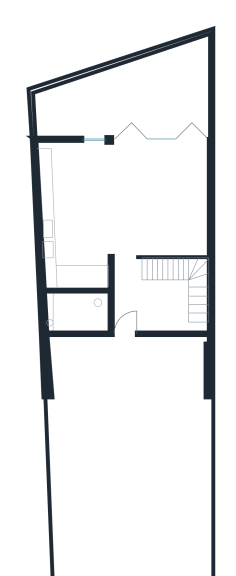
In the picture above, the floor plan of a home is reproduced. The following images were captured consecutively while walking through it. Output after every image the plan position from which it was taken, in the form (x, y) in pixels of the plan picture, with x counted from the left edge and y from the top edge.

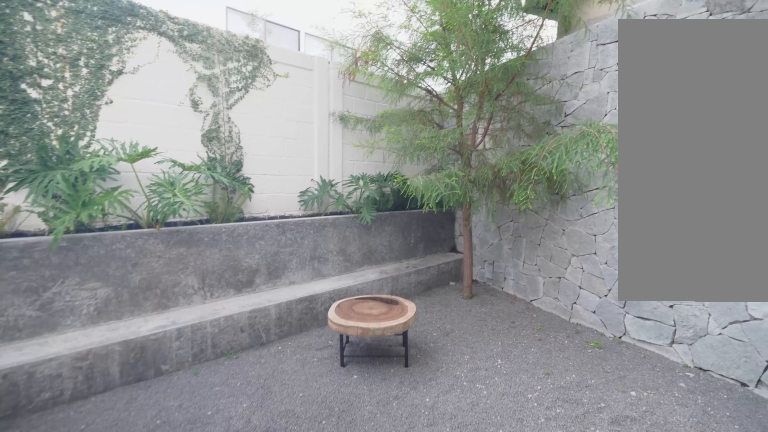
(125, 133)
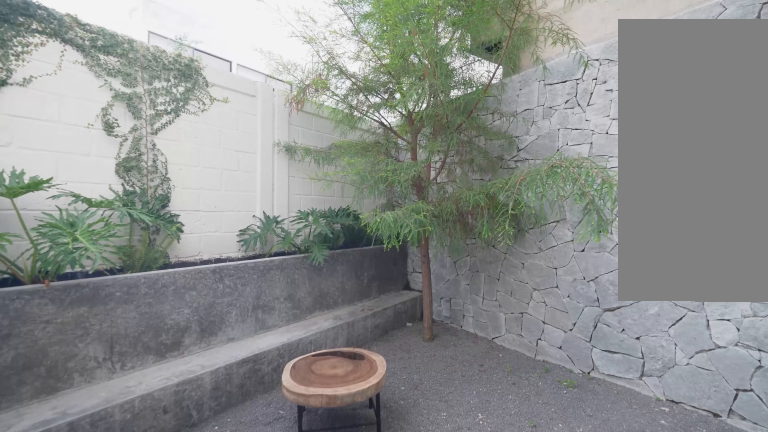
(125, 128)
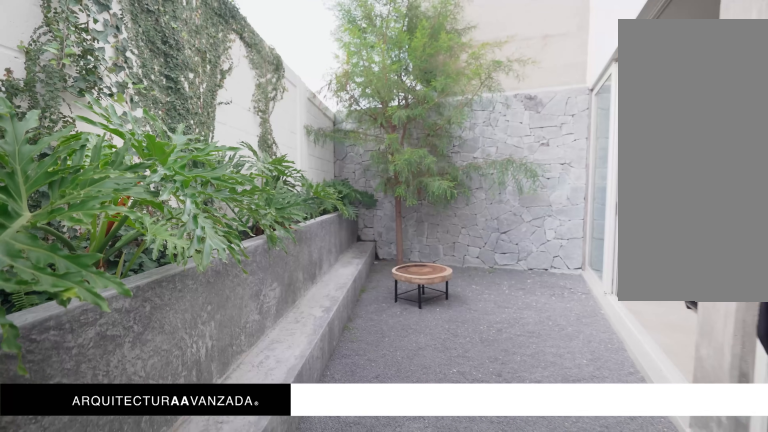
(80, 104)
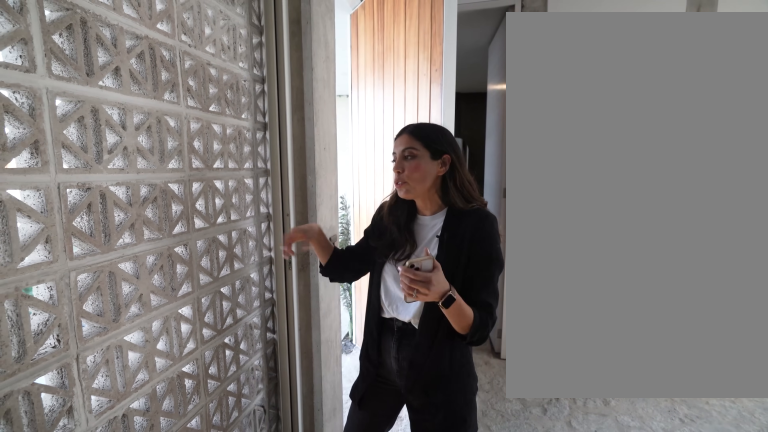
(168, 324)
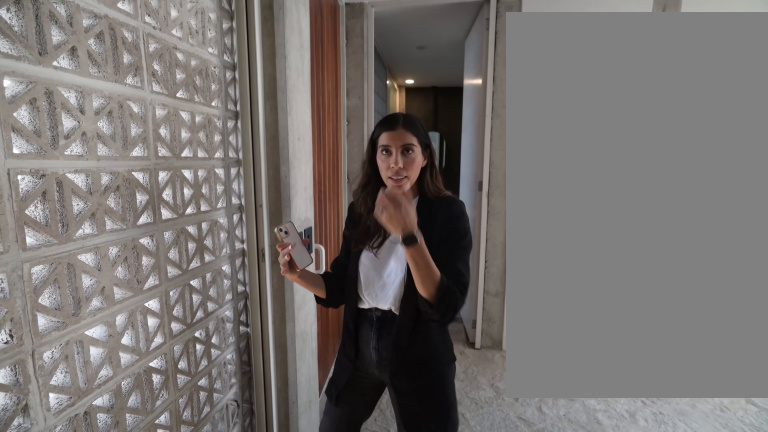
(168, 324)
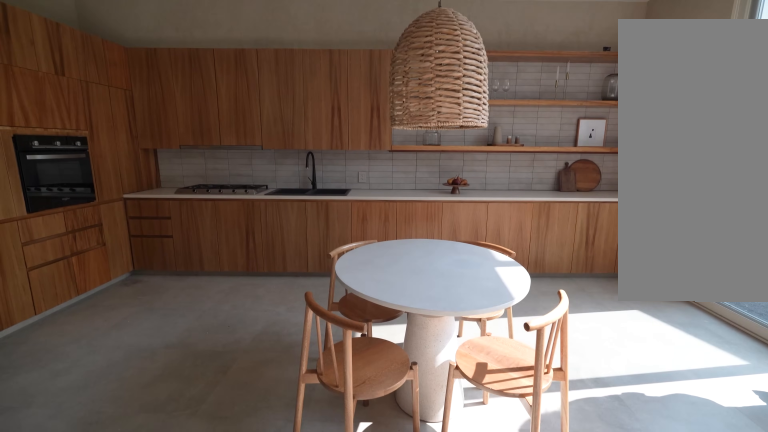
(121, 171)
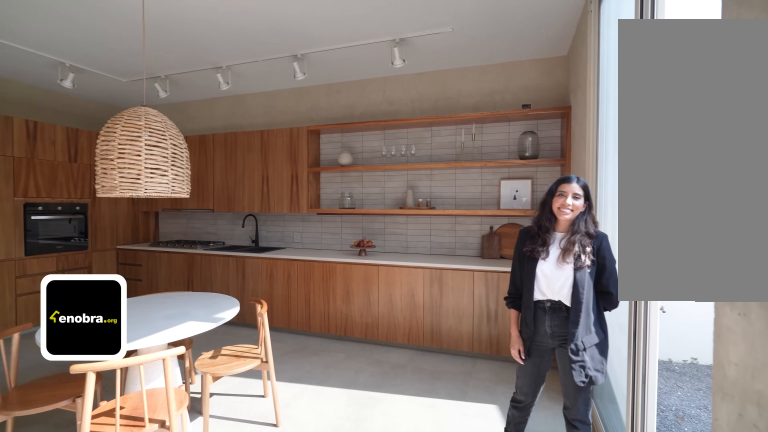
(132, 179)
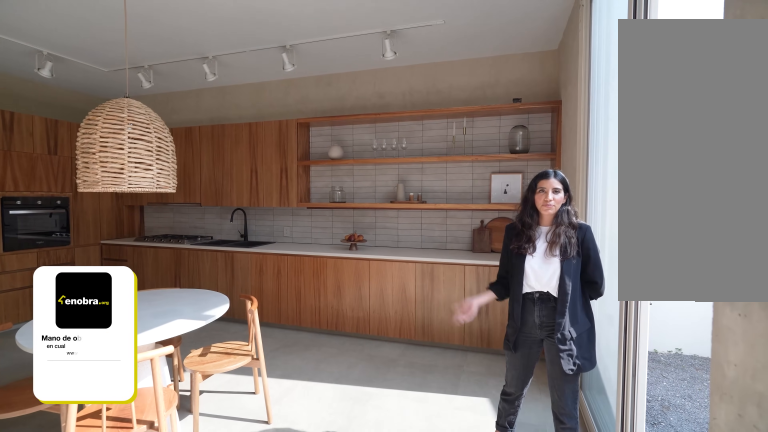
(132, 179)
